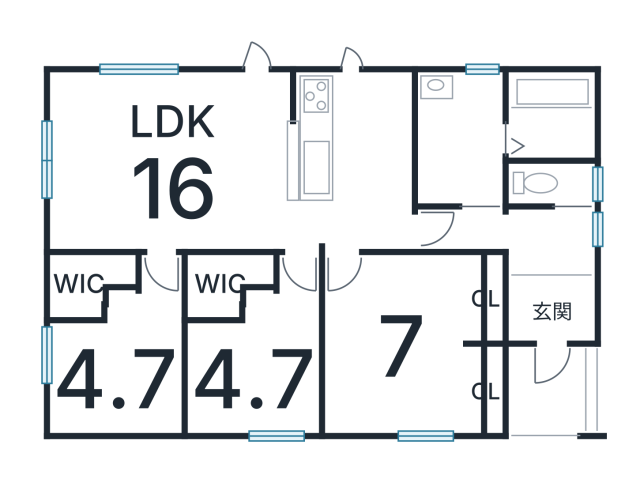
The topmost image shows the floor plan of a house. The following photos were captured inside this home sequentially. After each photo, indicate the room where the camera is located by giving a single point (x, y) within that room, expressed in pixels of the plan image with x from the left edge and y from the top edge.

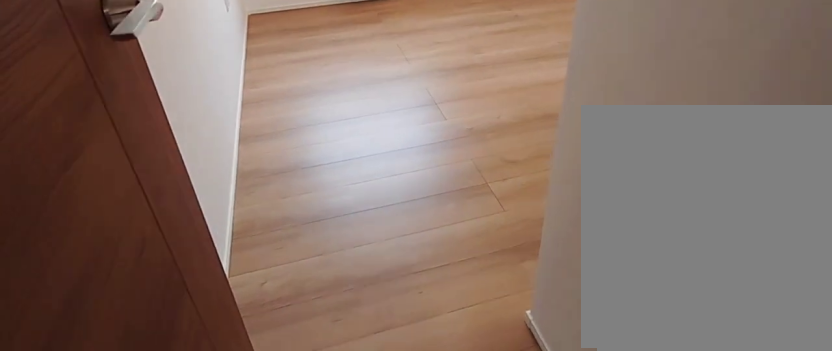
(256, 369)
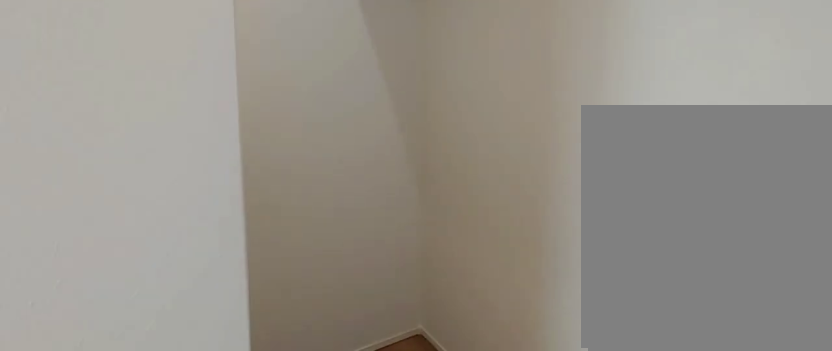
(225, 275)
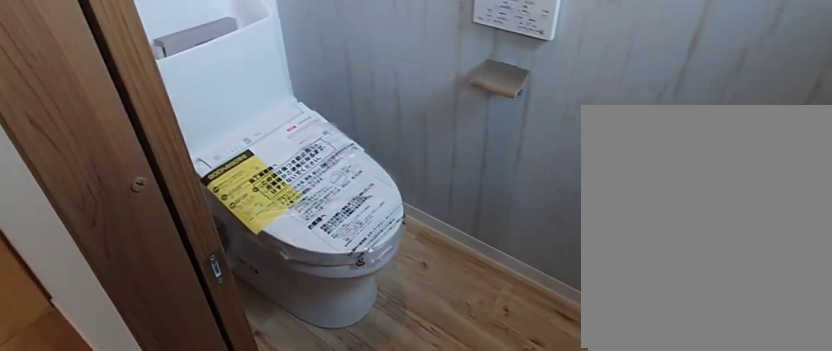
(557, 186)
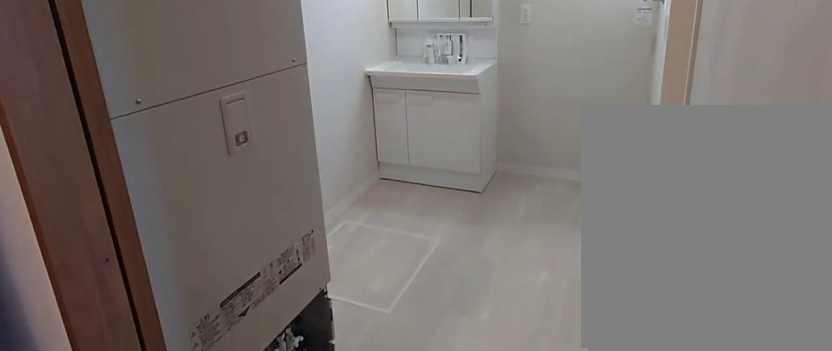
(457, 137)
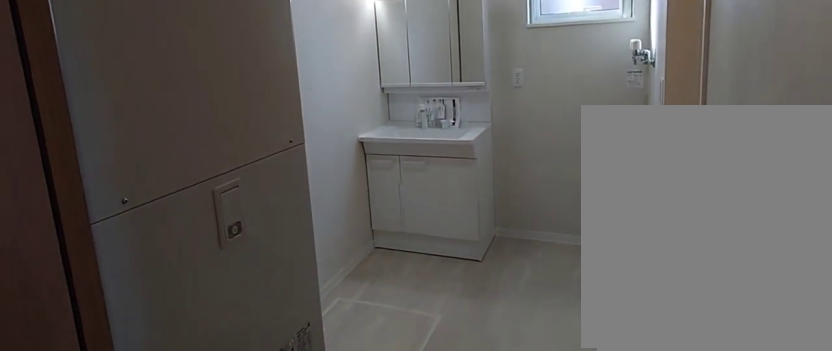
(457, 137)
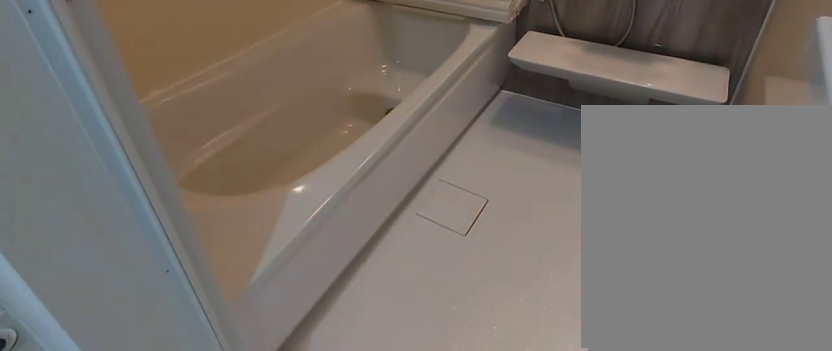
(548, 112)
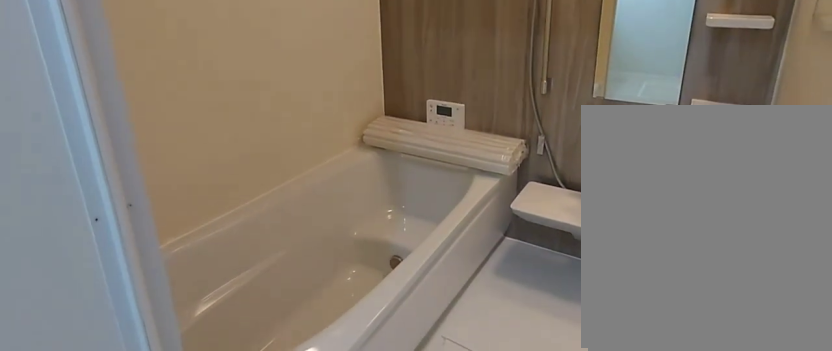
(548, 112)
